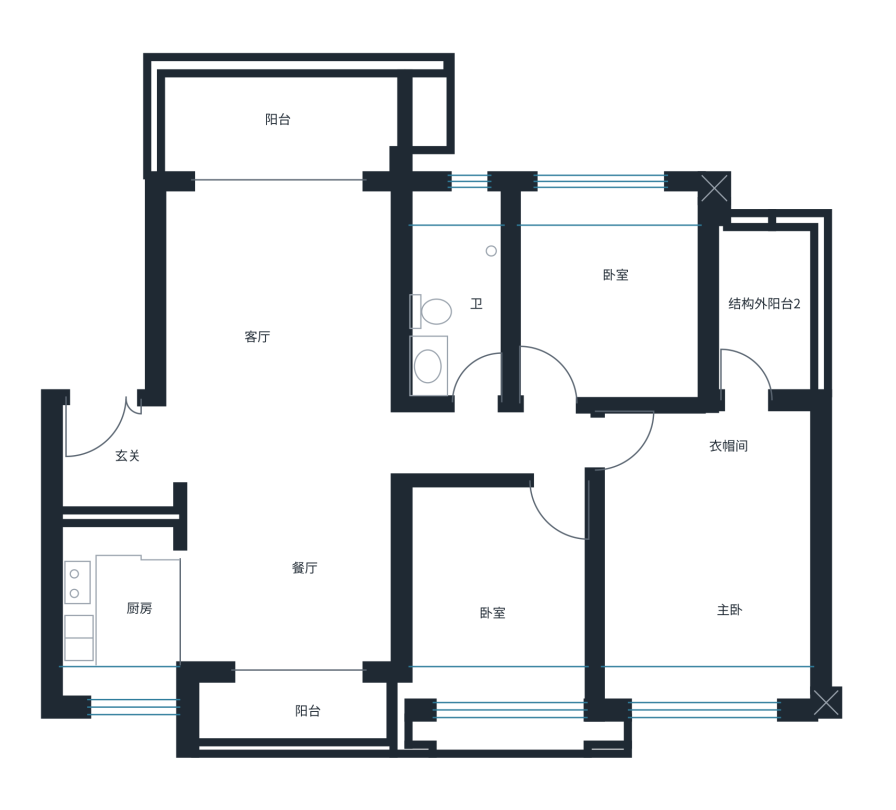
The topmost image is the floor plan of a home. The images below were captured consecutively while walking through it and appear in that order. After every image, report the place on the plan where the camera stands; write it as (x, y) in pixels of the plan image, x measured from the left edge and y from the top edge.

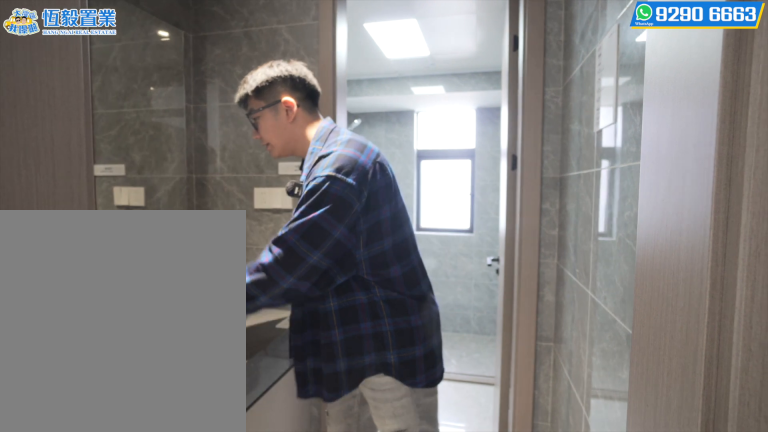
(473, 354)
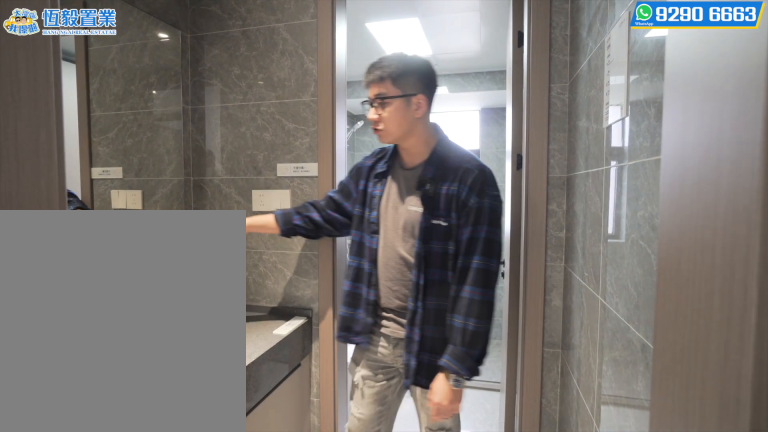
(472, 354)
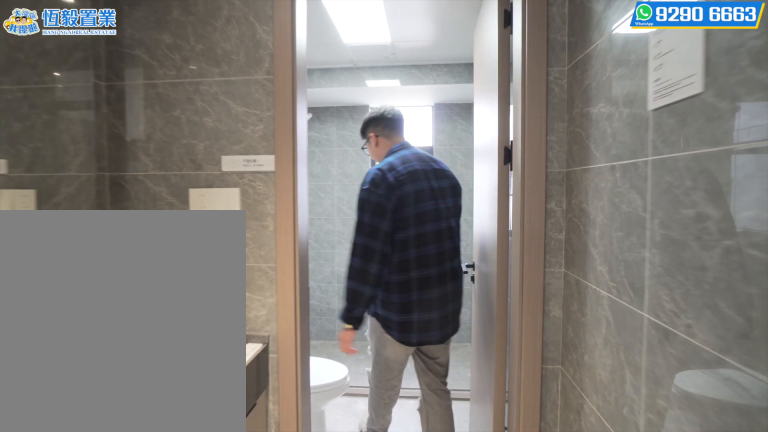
(472, 315)
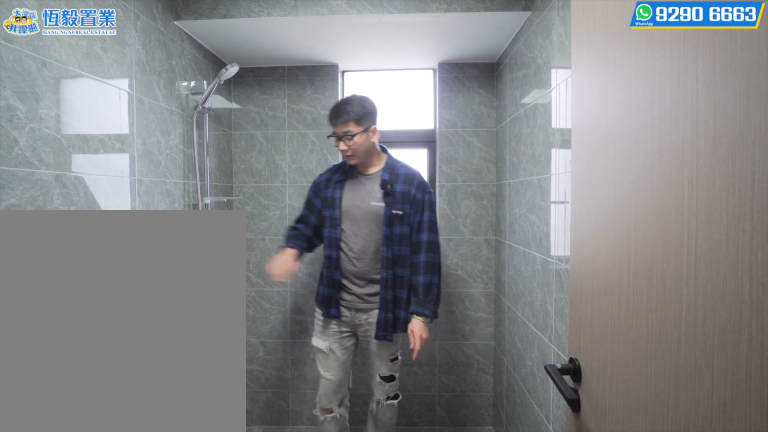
(472, 220)
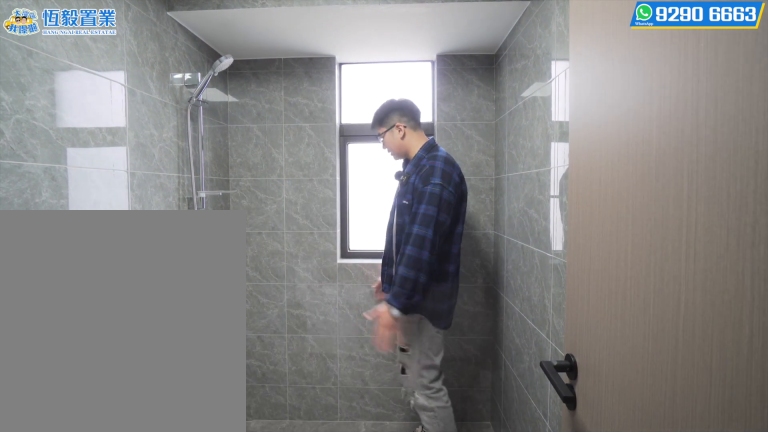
(472, 219)
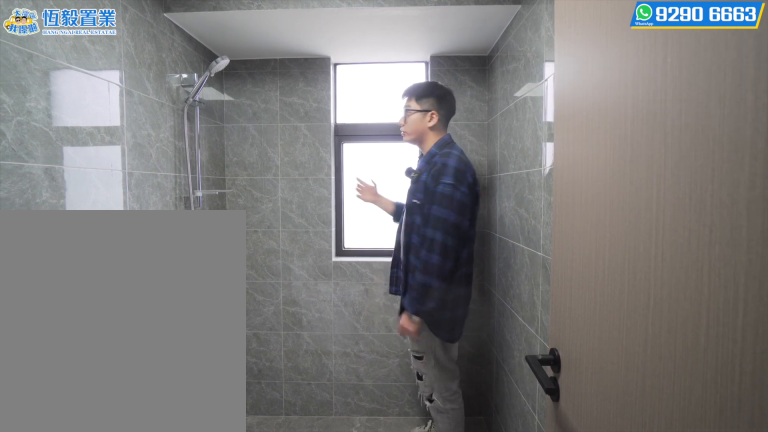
(472, 219)
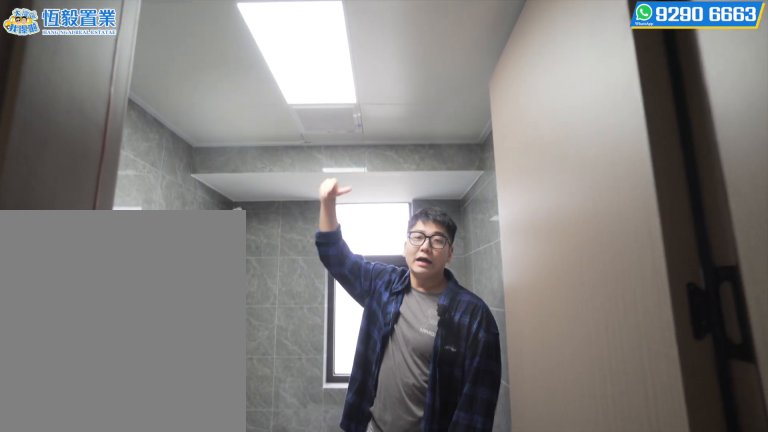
(475, 243)
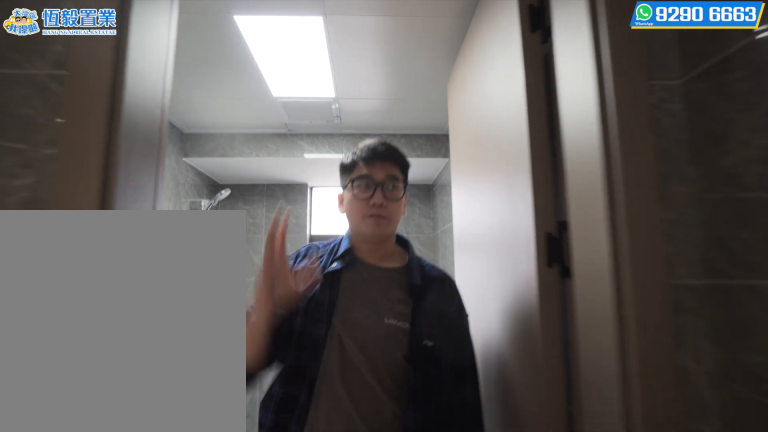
(475, 301)
